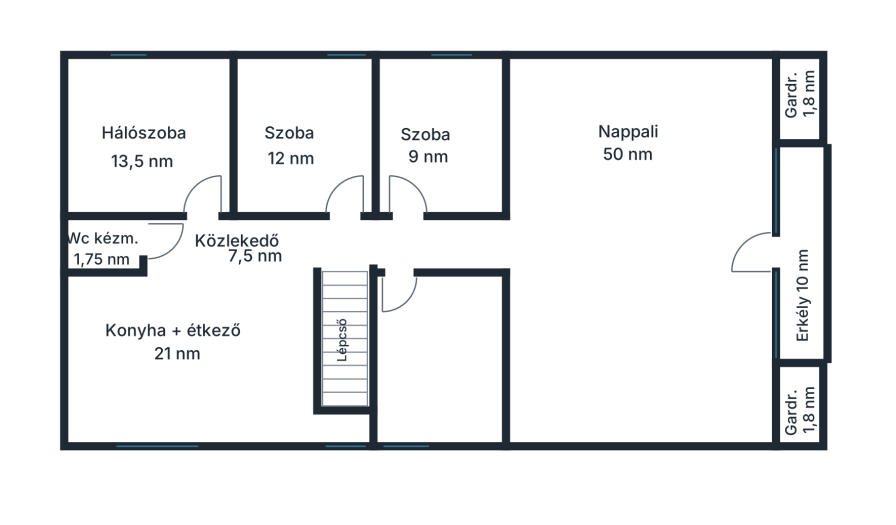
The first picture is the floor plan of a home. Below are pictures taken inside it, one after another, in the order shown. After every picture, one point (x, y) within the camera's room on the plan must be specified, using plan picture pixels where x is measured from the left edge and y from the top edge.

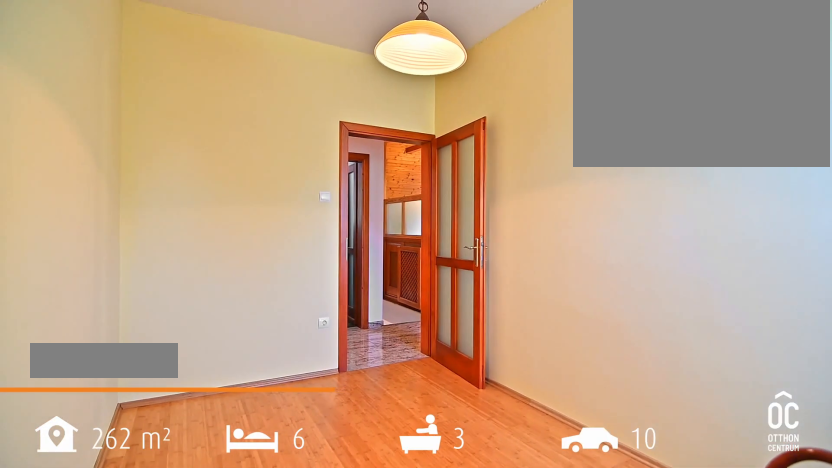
(438, 141)
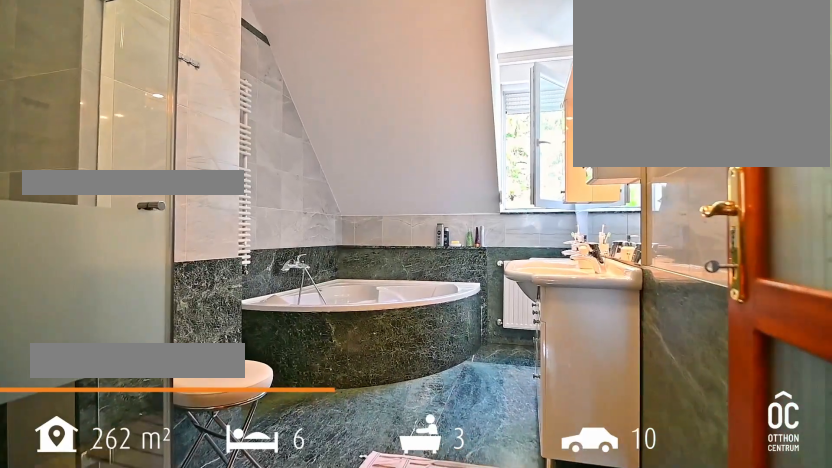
(439, 358)
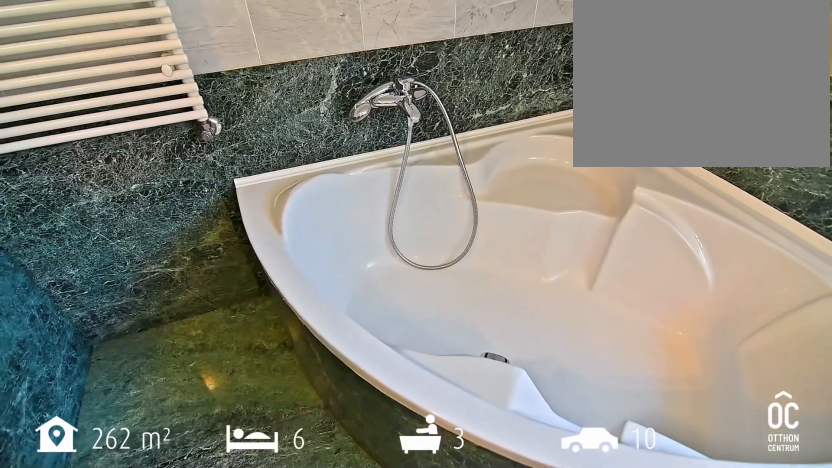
(439, 358)
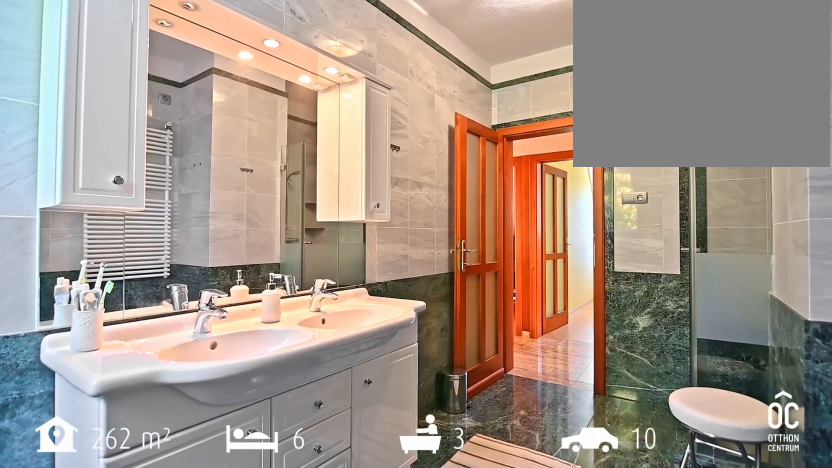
(439, 358)
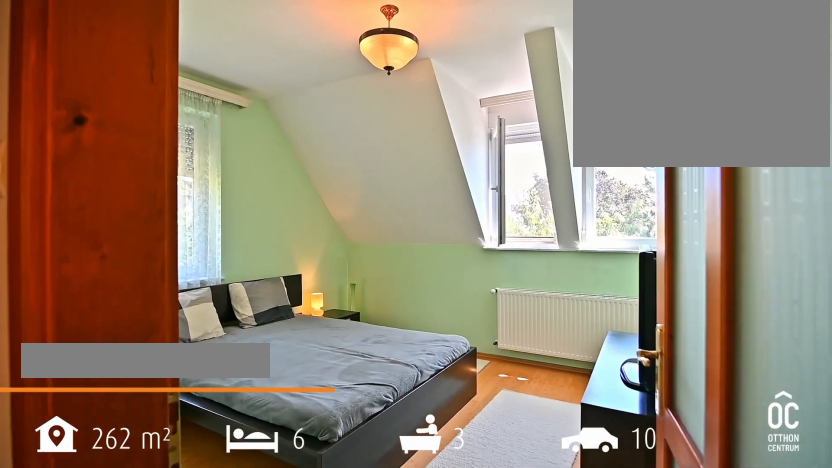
(147, 140)
